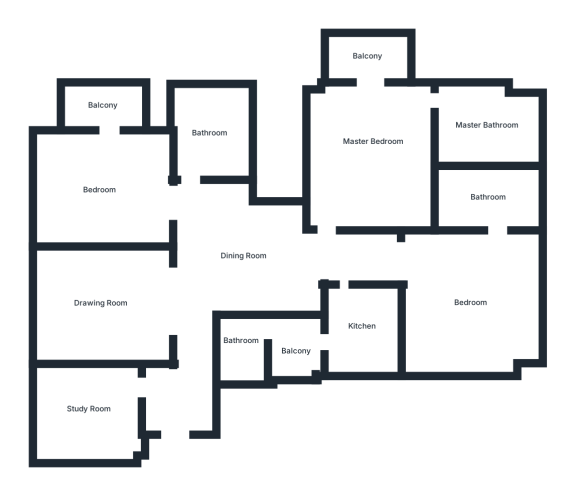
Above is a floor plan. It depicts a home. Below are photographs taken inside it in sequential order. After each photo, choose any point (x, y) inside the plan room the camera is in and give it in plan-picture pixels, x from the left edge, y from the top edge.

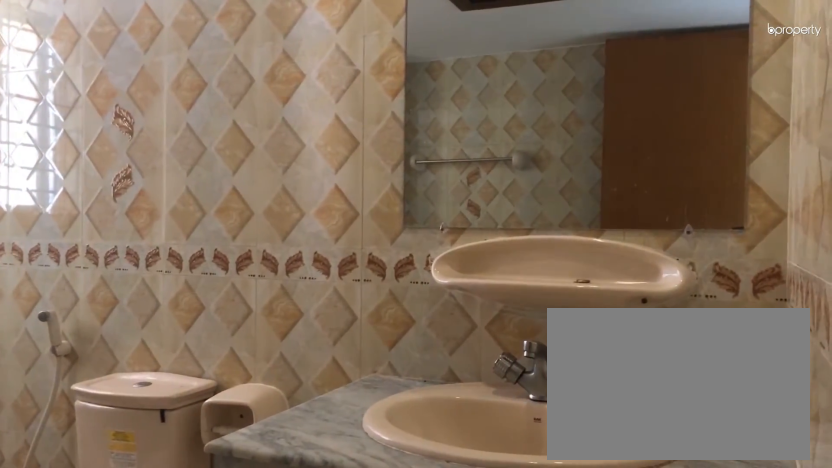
(486, 125)
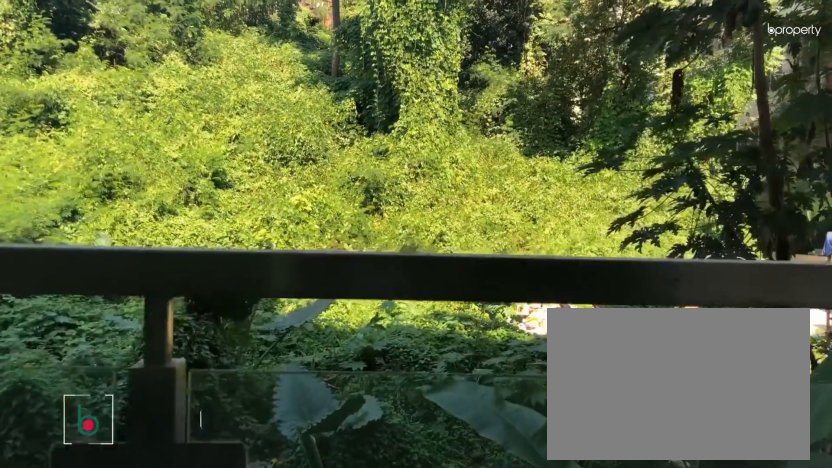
(368, 55)
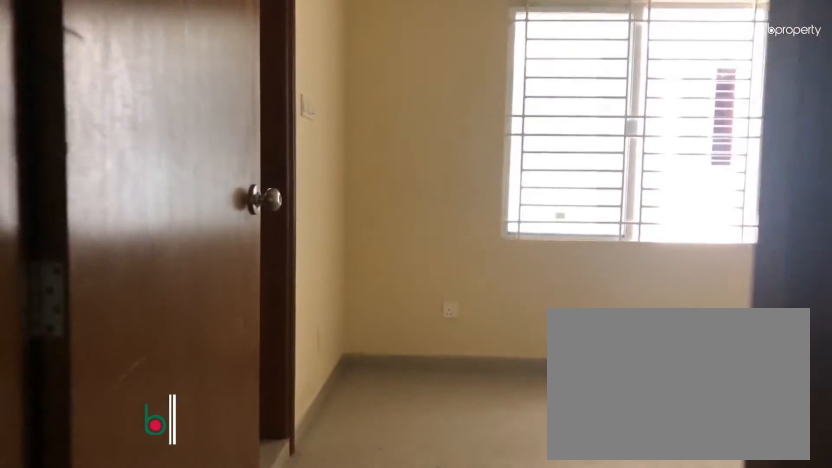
(469, 301)
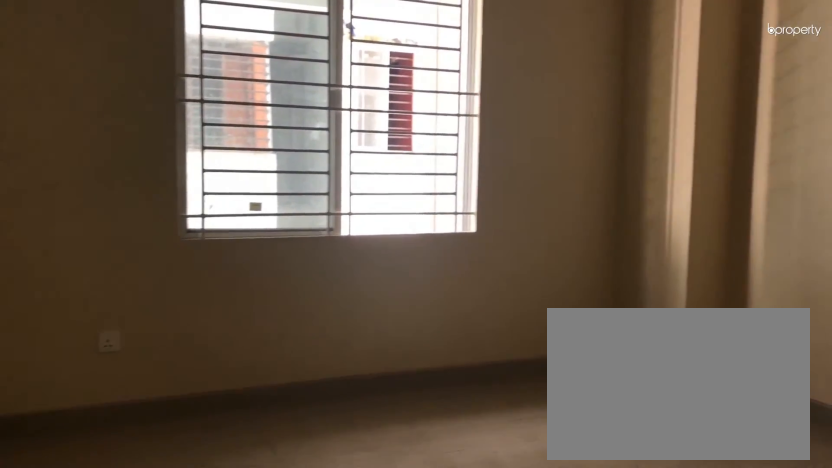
(469, 301)
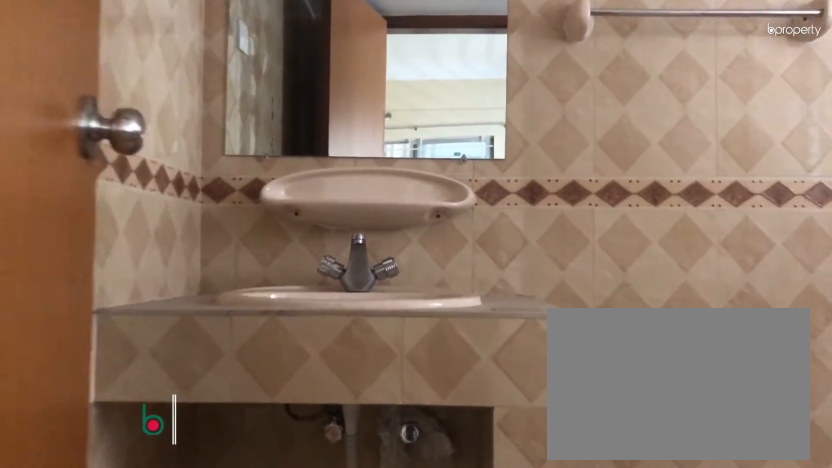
(488, 197)
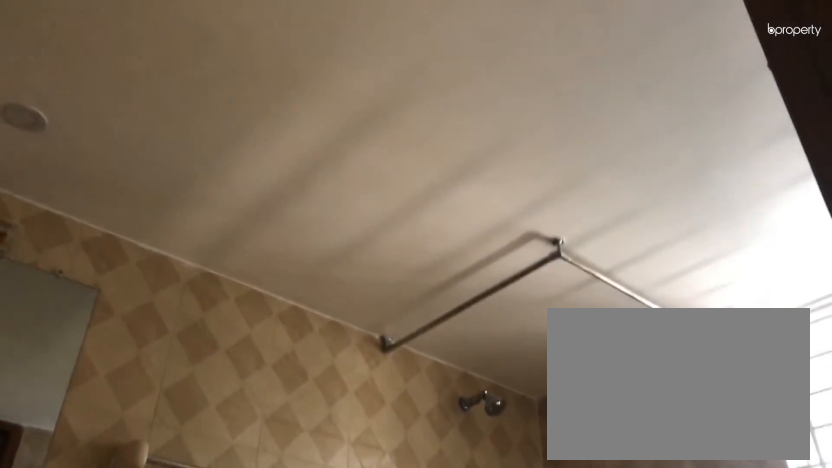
(488, 197)
